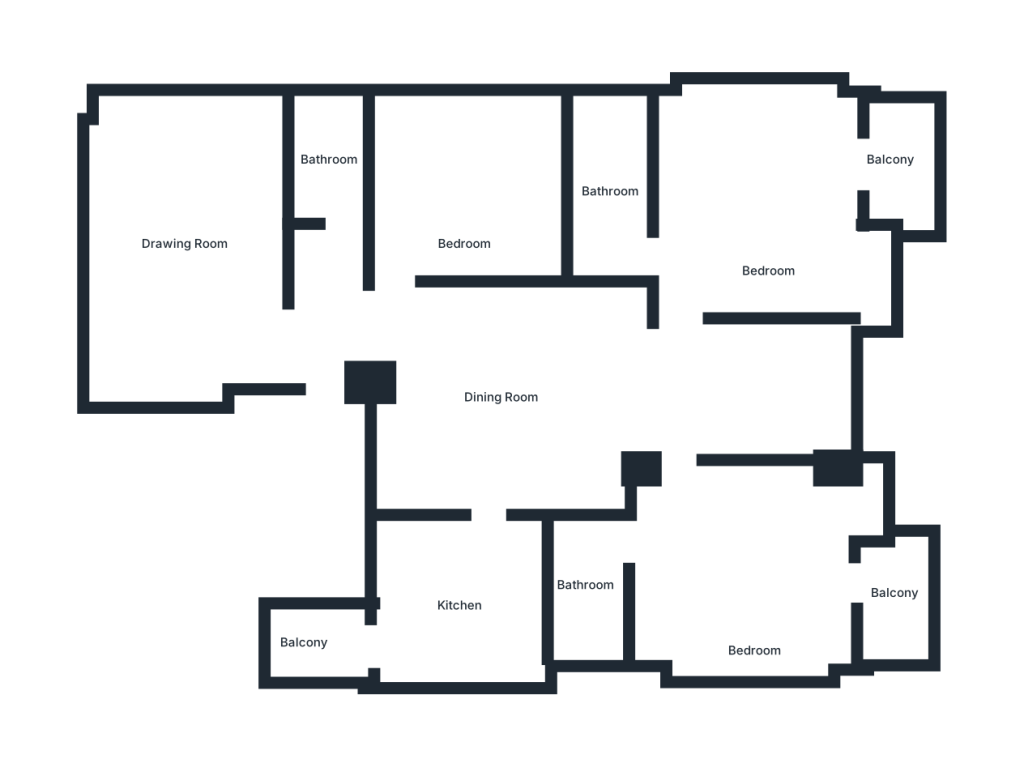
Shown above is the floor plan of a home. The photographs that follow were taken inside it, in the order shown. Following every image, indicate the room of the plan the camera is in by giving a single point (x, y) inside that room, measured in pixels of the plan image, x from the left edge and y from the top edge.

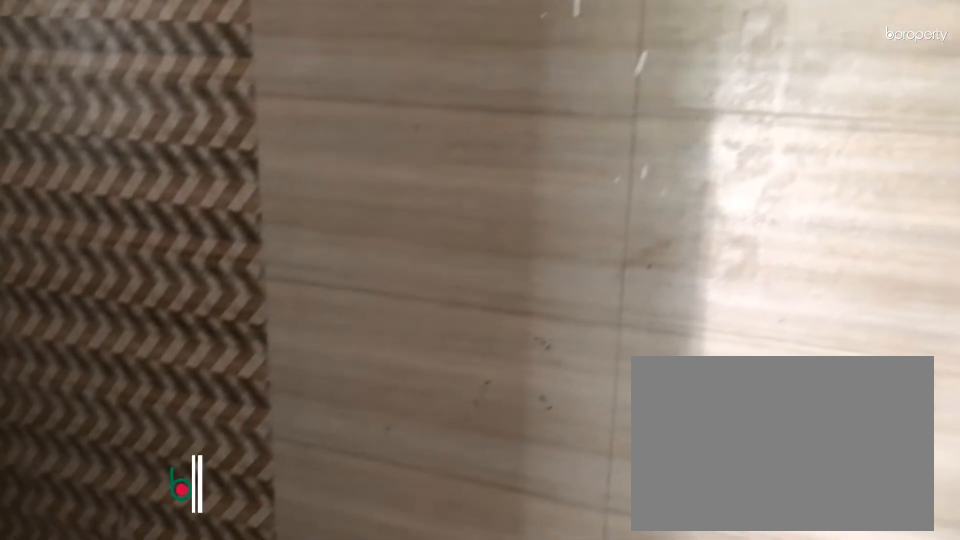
(588, 613)
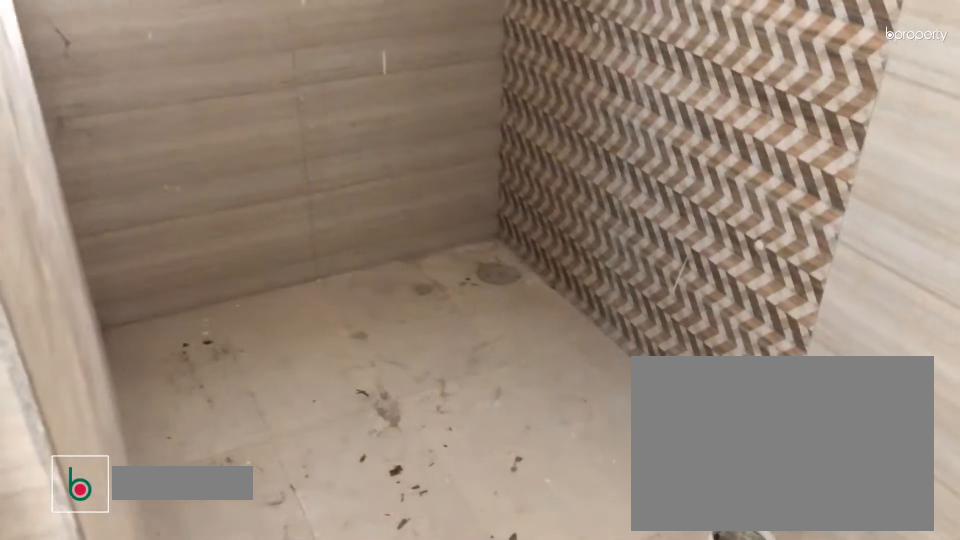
(588, 613)
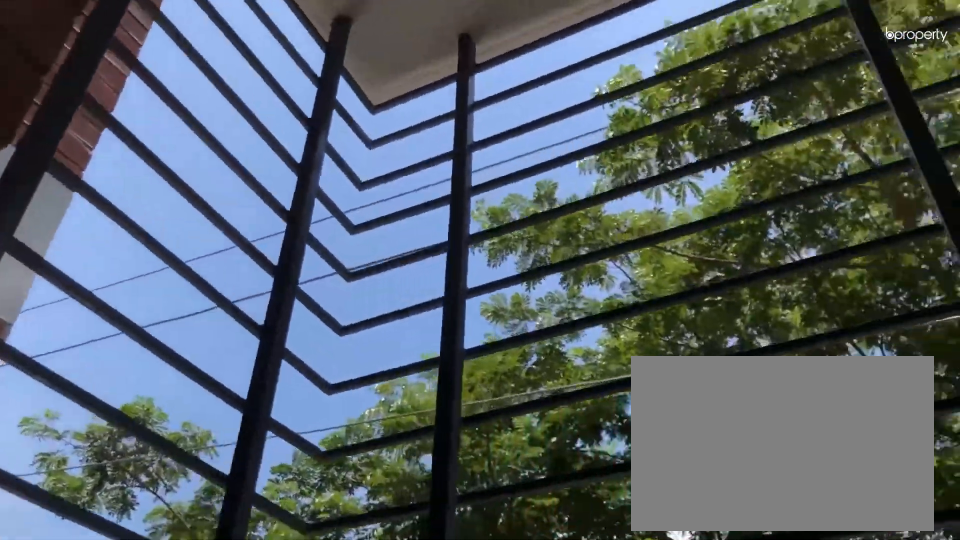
(893, 608)
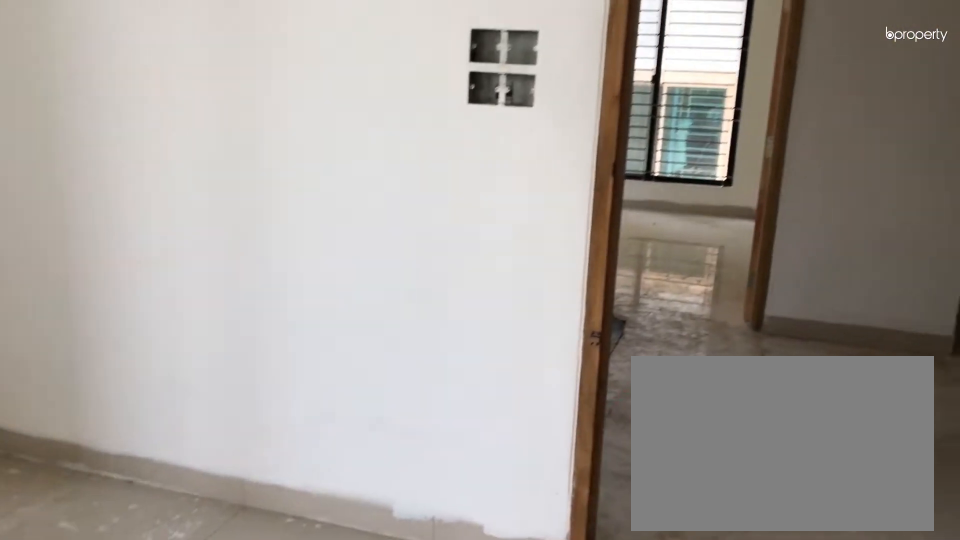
(767, 224)
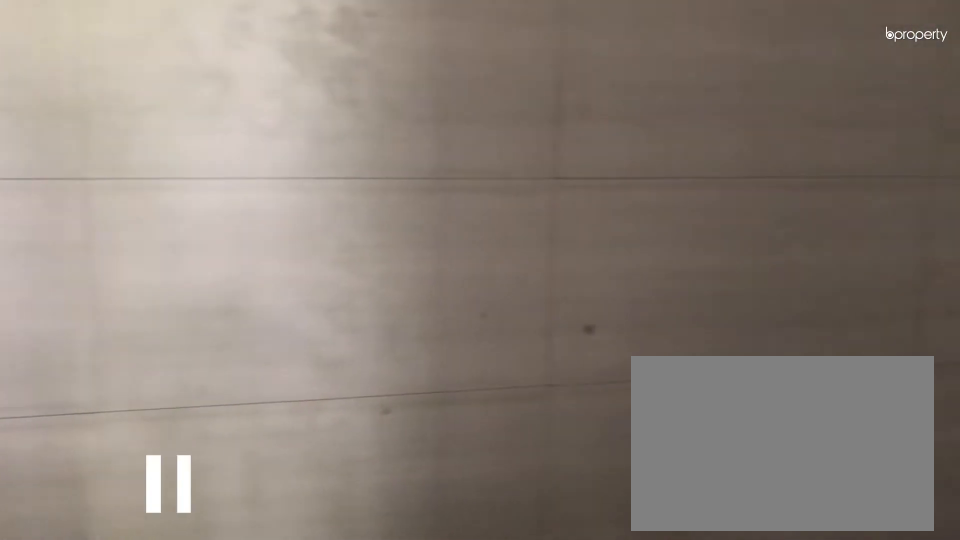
(611, 205)
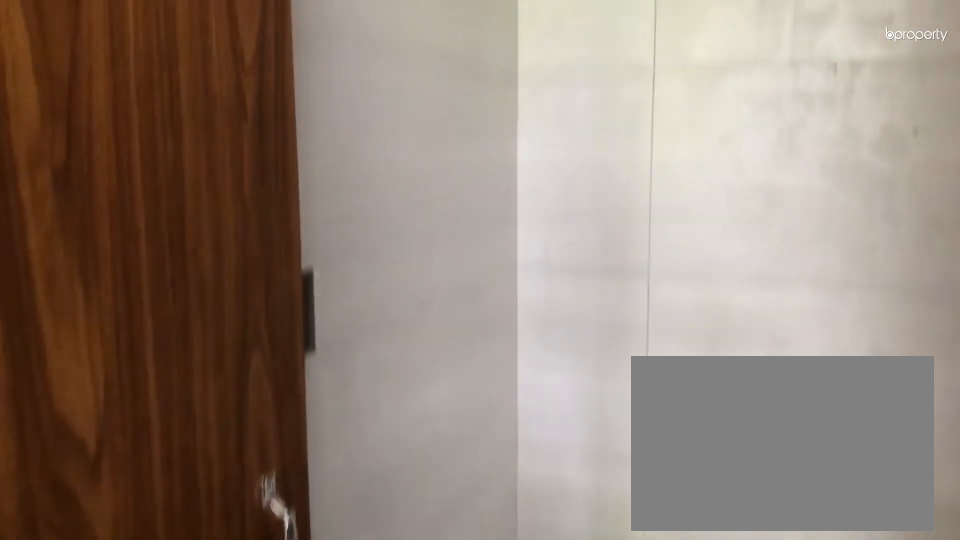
(611, 205)
